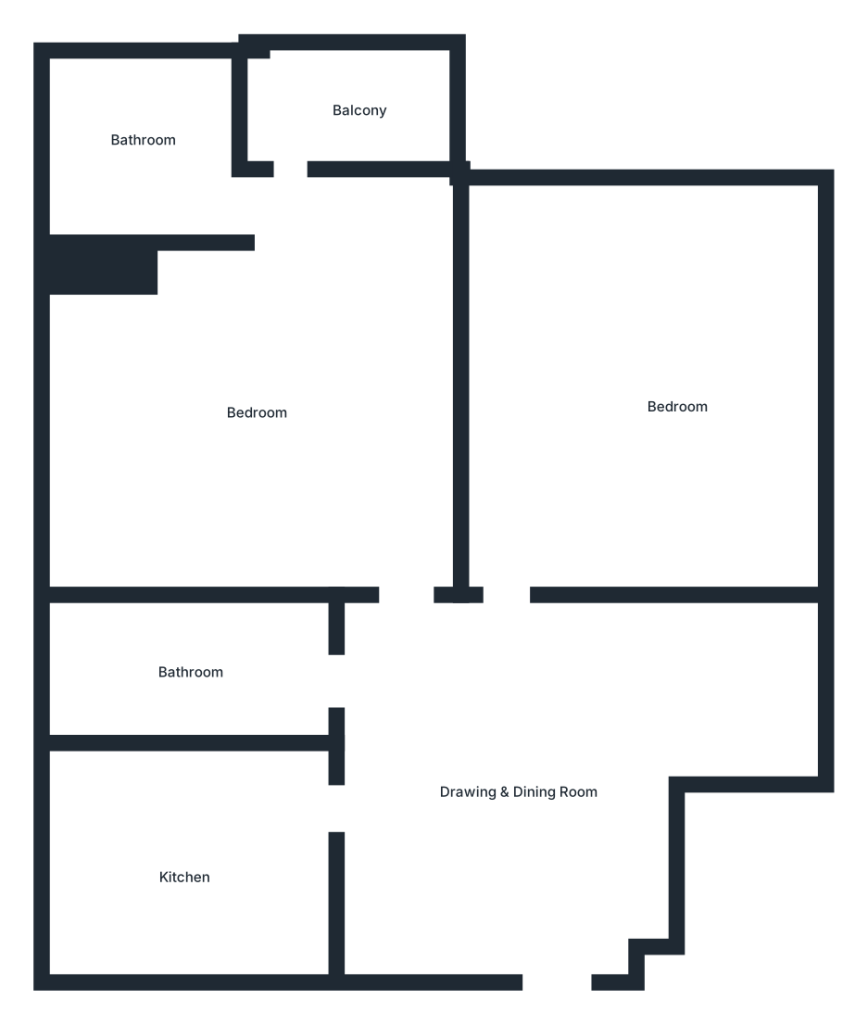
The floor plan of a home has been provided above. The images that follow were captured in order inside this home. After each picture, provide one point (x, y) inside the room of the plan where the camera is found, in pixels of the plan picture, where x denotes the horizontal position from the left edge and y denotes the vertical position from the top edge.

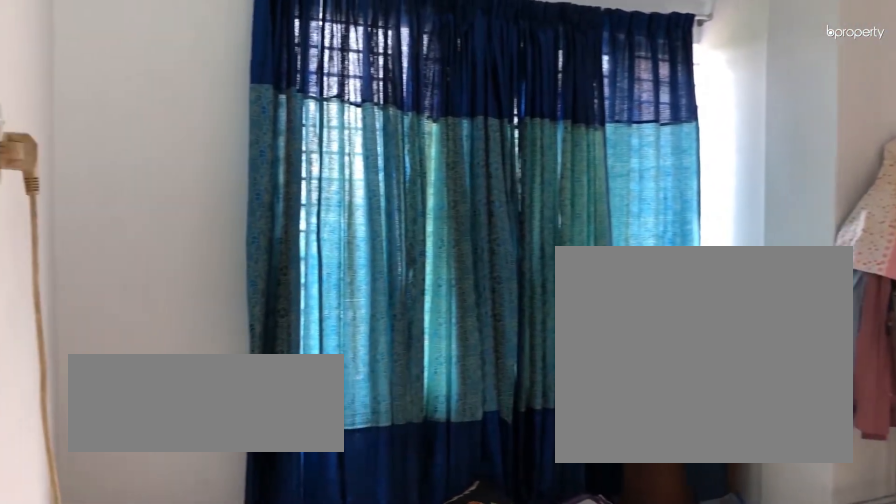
(252, 407)
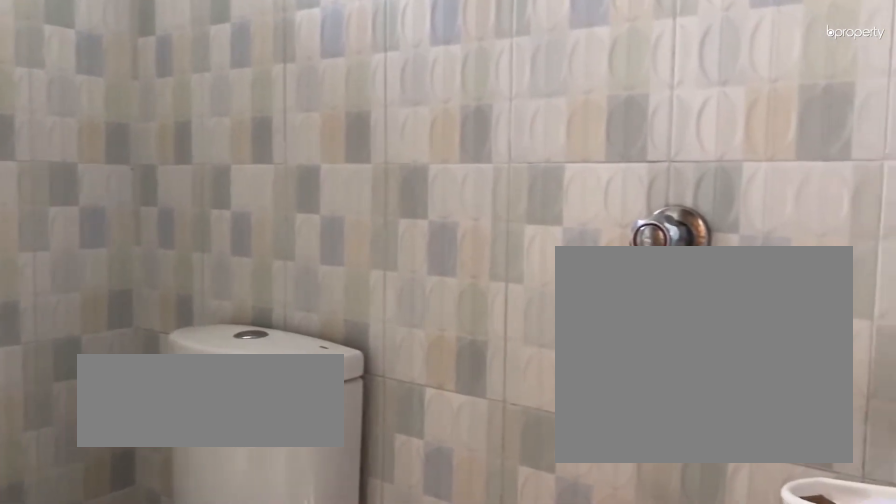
(153, 151)
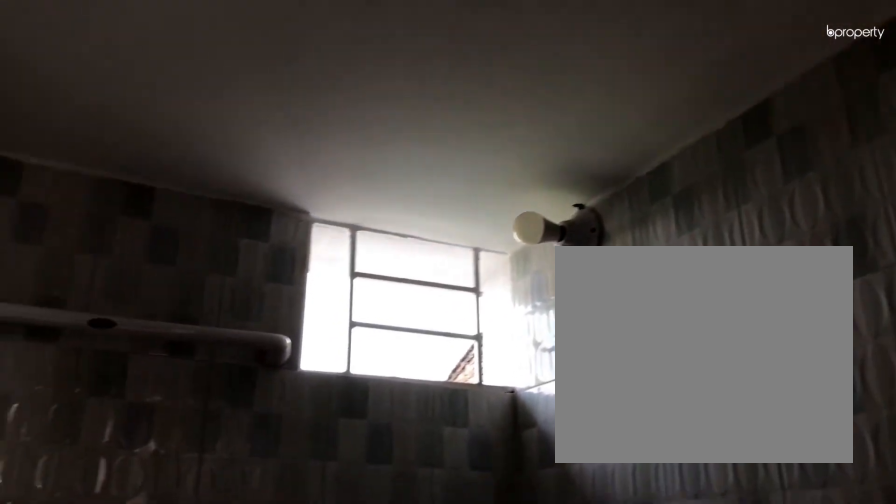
(153, 151)
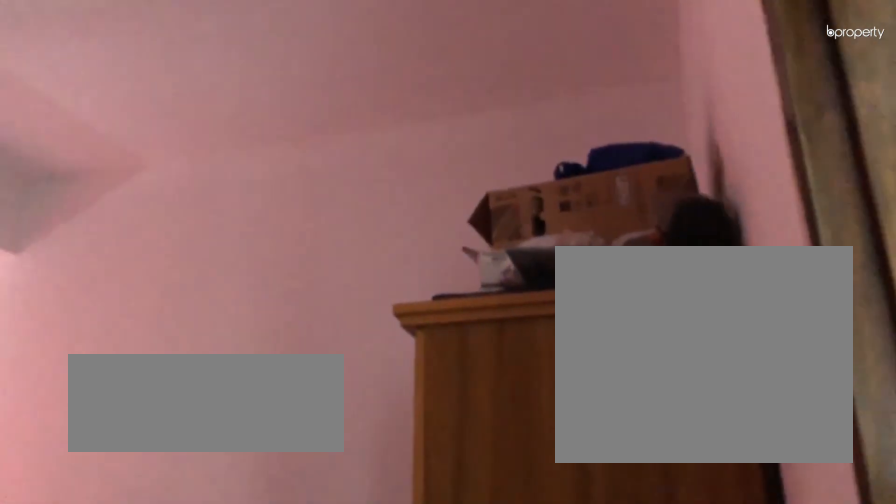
(617, 376)
